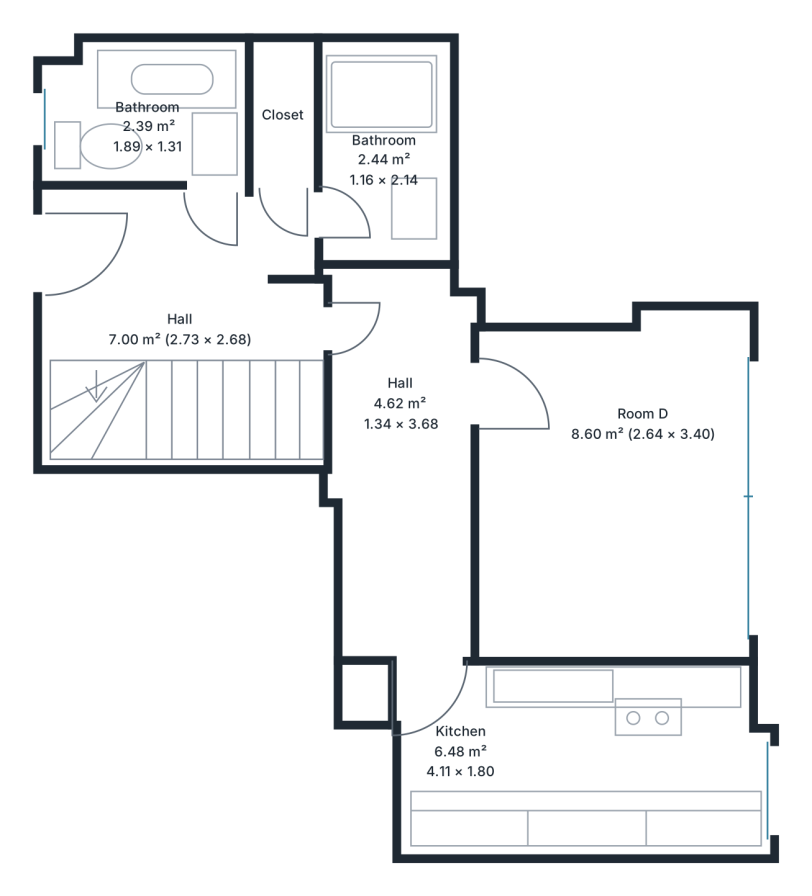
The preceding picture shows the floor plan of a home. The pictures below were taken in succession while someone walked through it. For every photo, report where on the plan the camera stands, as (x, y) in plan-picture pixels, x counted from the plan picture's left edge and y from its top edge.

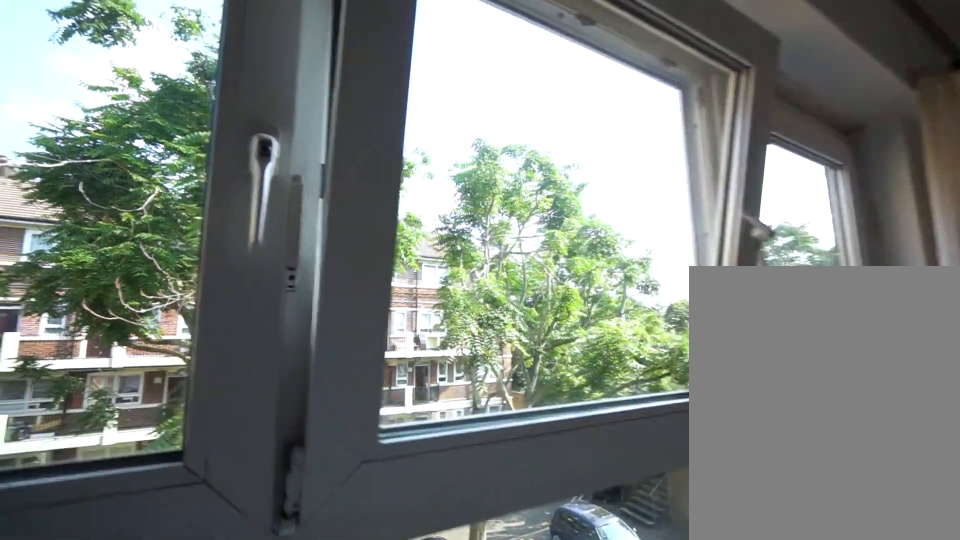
(712, 427)
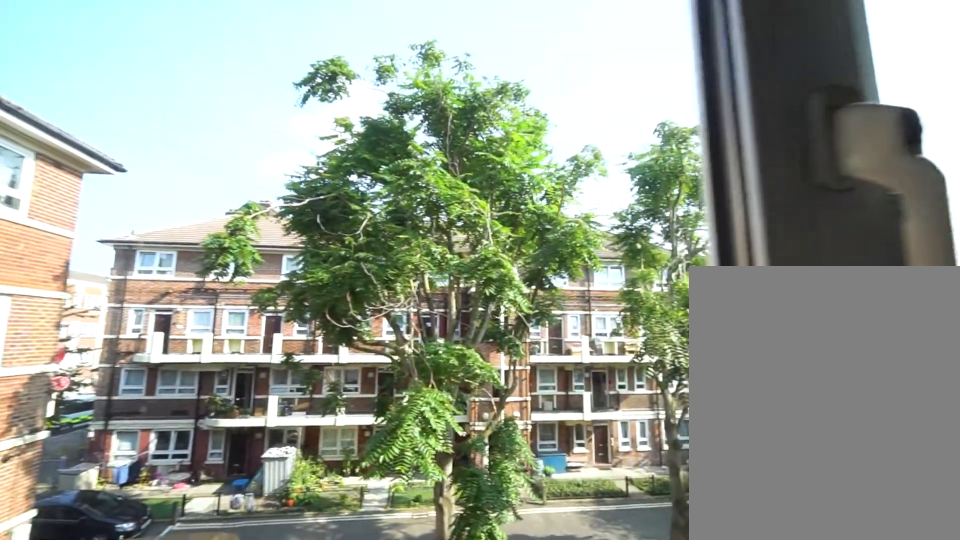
(726, 428)
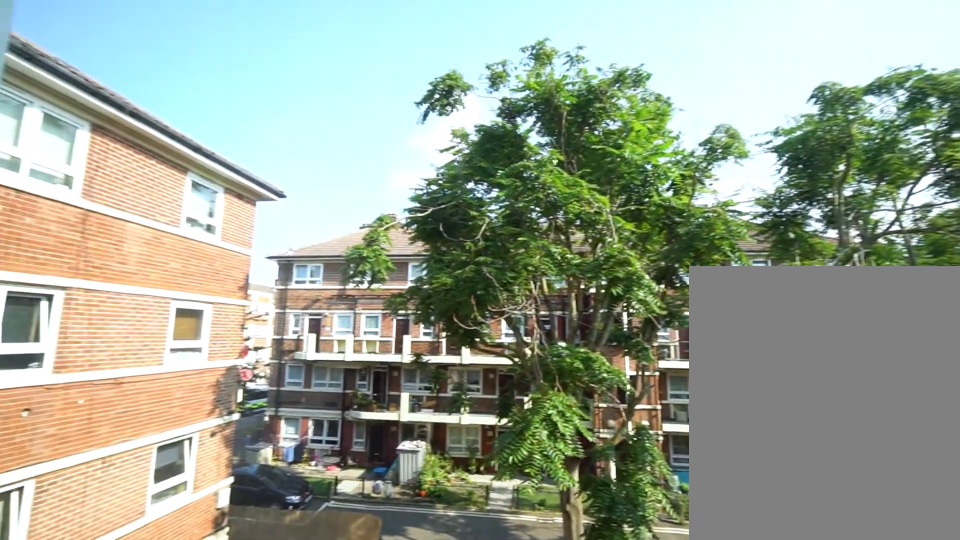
(726, 427)
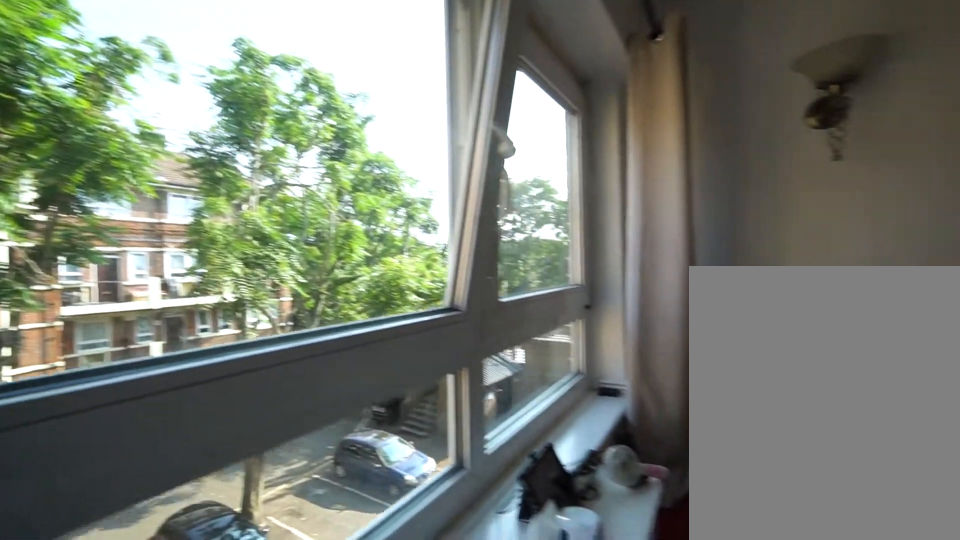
(726, 427)
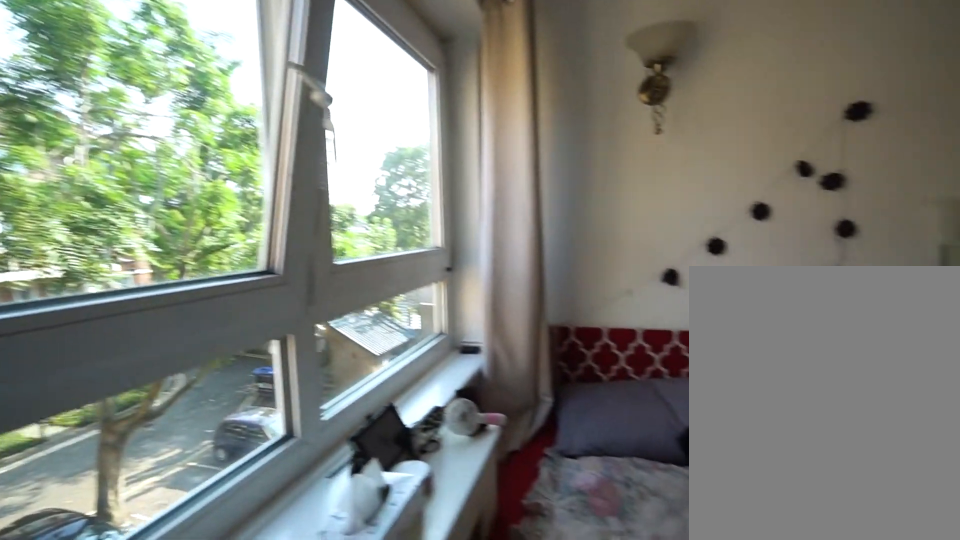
(726, 427)
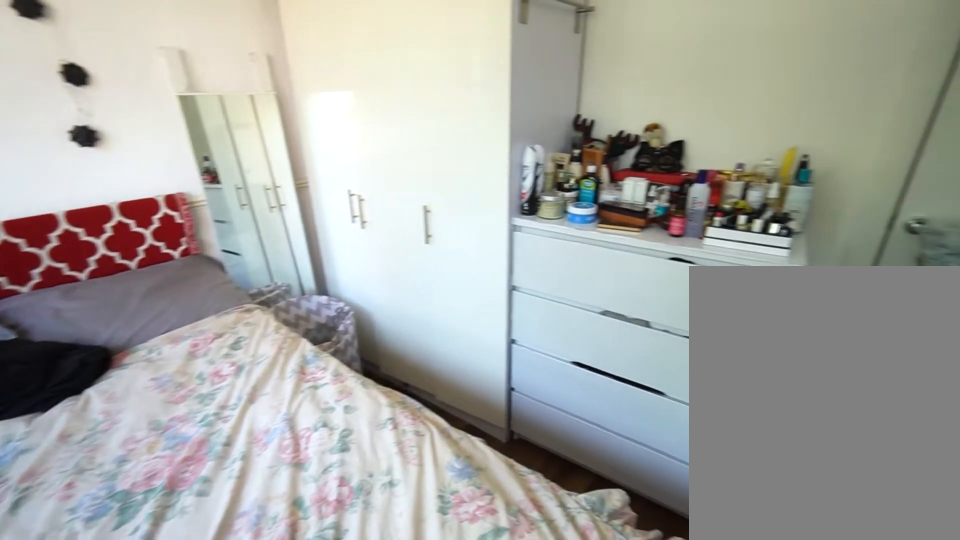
(659, 427)
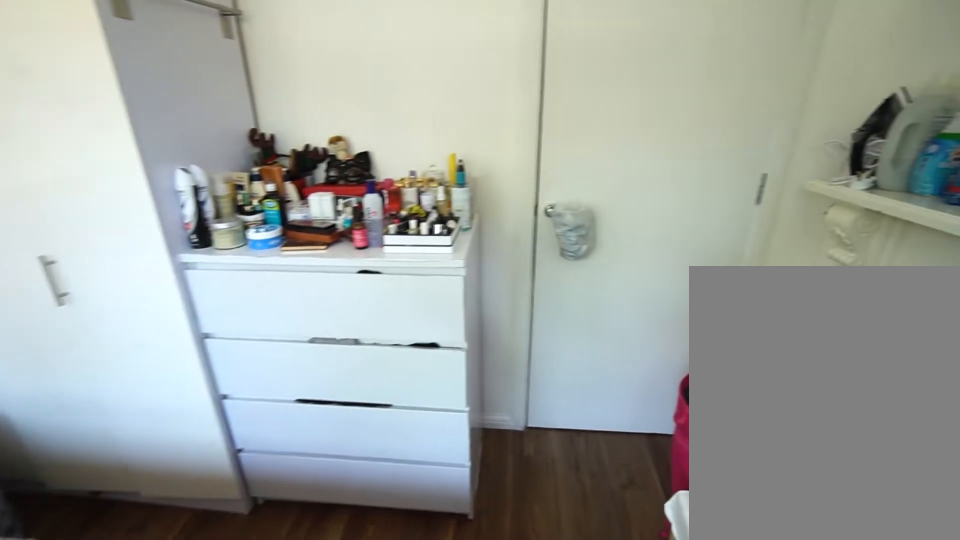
(617, 429)
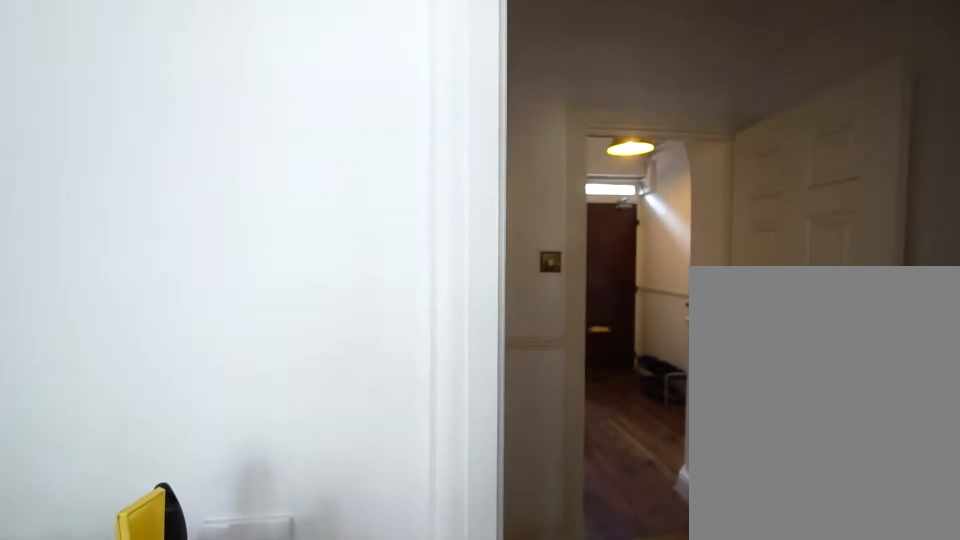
(489, 392)
